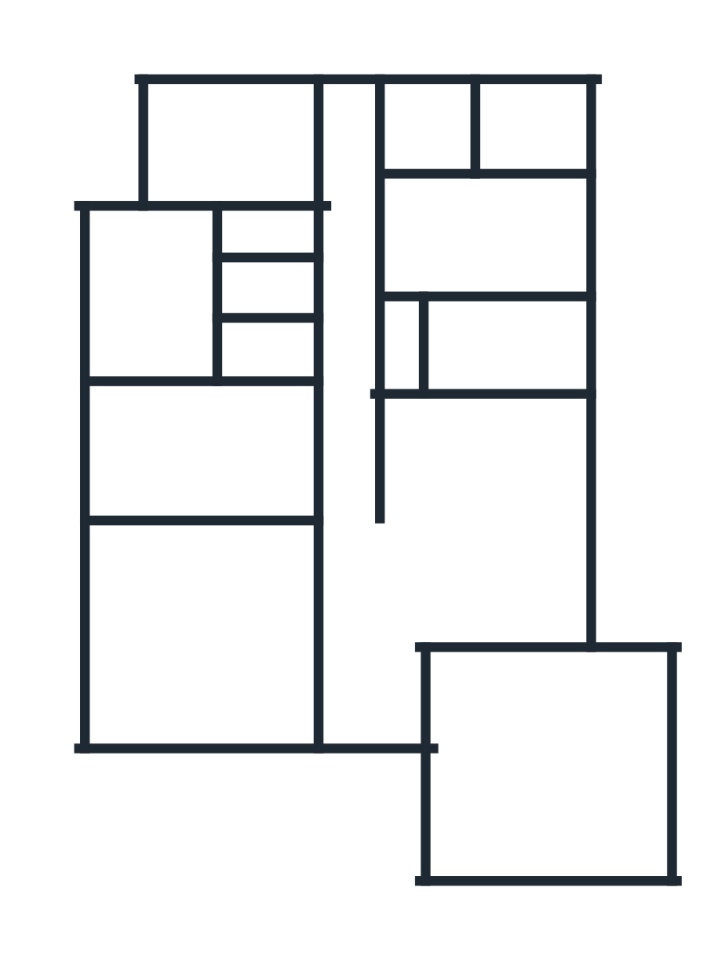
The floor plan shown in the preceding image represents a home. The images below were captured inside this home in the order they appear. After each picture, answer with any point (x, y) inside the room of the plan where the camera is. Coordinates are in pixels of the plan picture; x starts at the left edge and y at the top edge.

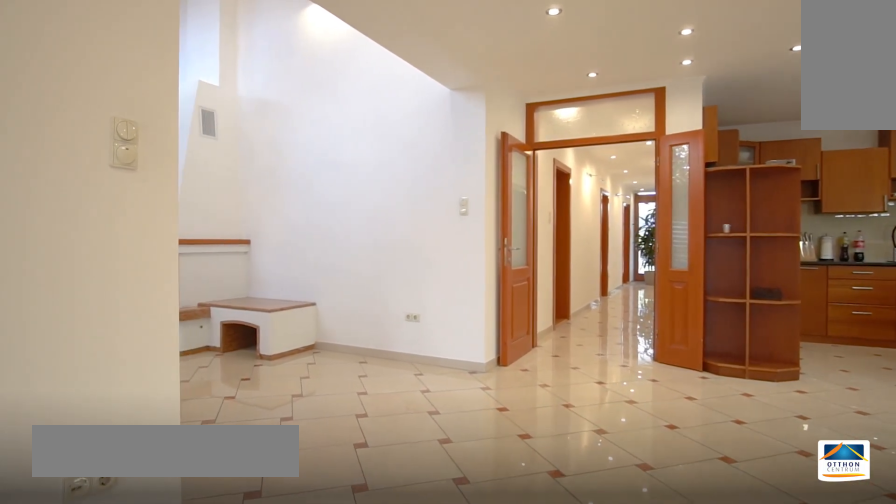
(373, 679)
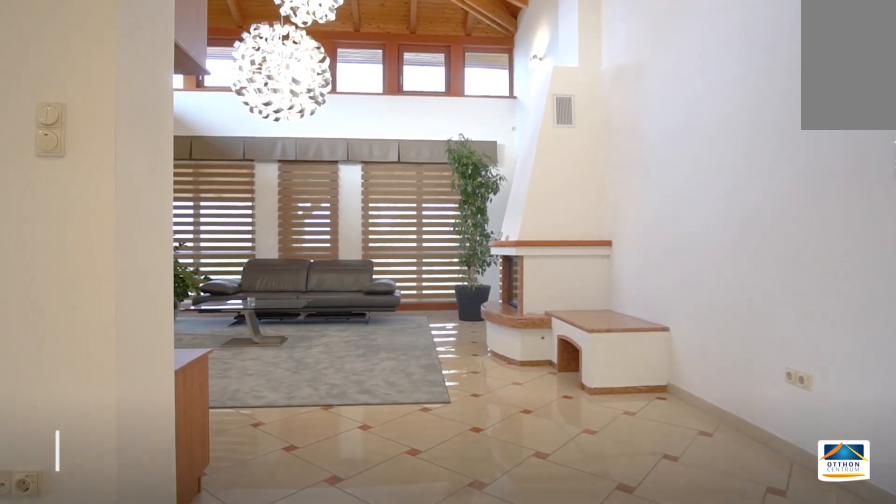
(207, 643)
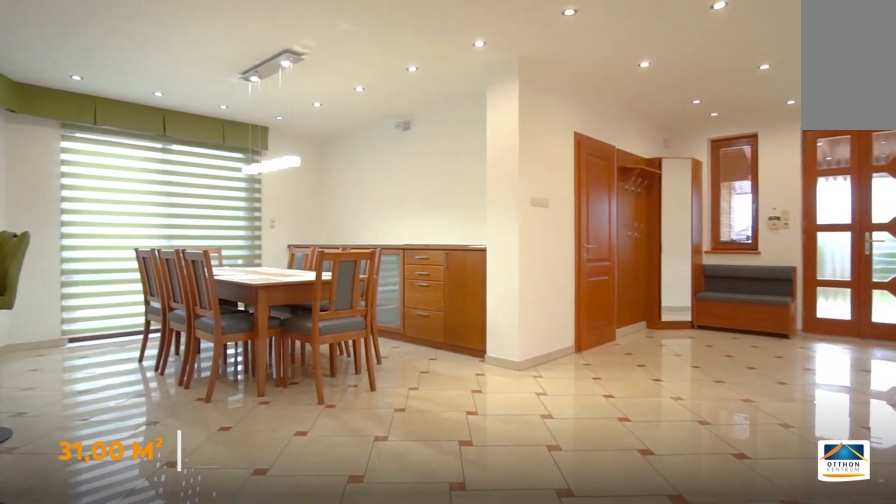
(497, 534)
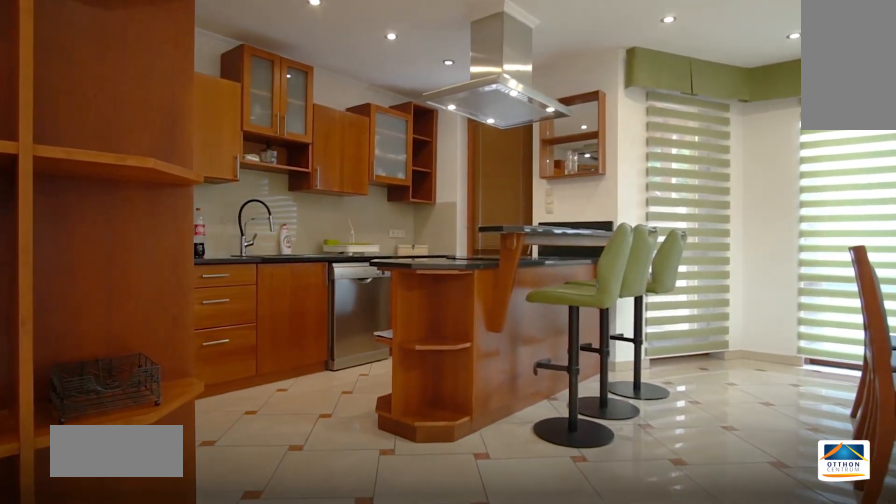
(498, 533)
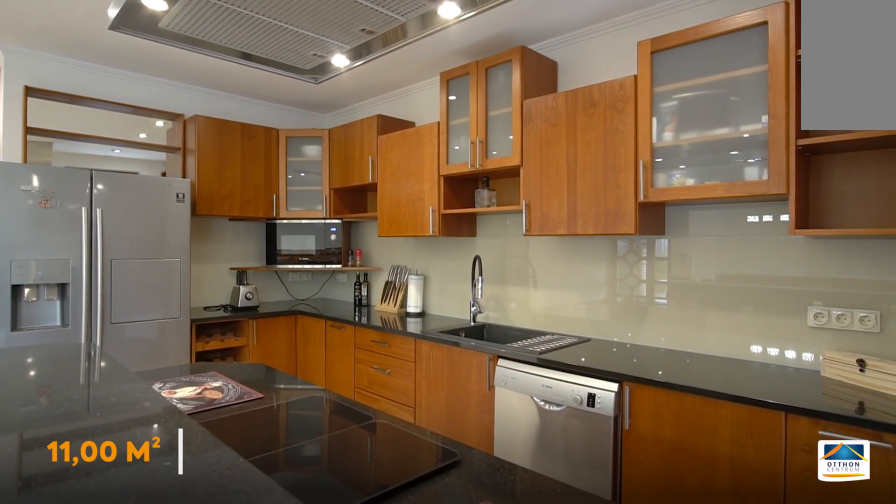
(486, 451)
